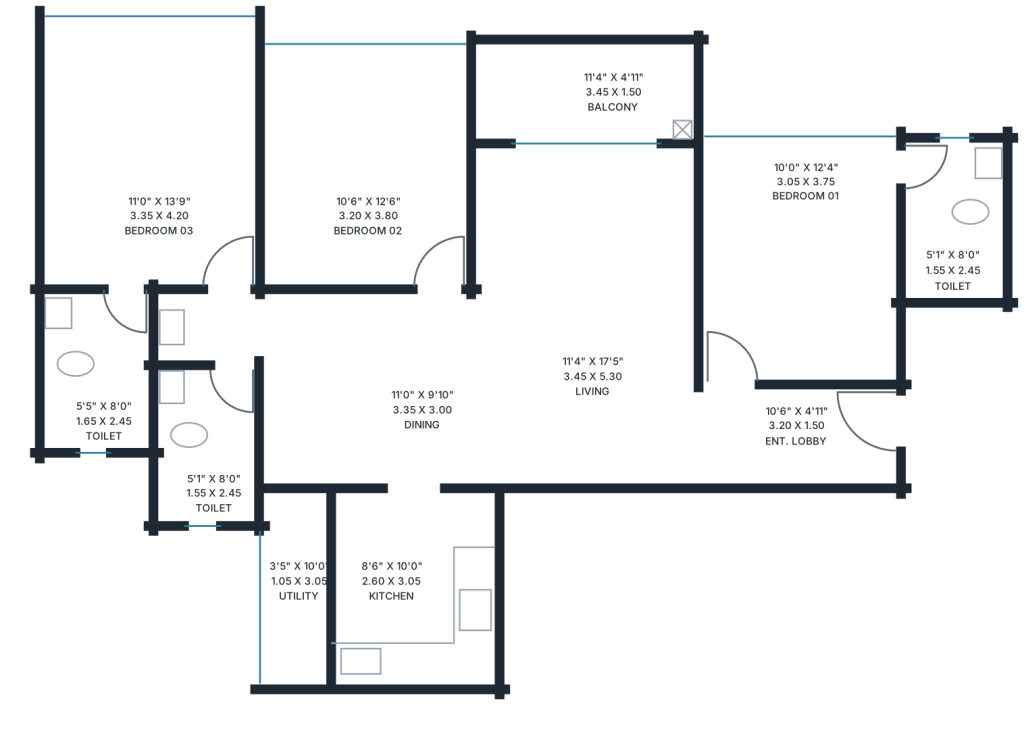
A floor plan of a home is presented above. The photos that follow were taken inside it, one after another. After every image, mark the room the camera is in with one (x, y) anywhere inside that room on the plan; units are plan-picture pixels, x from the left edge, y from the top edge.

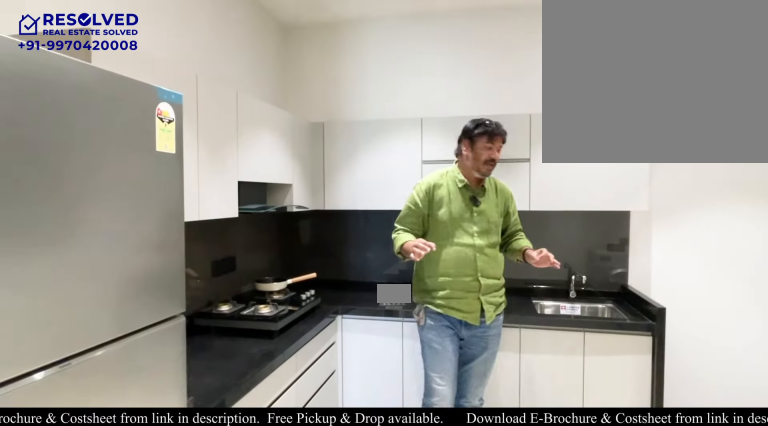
(414, 586)
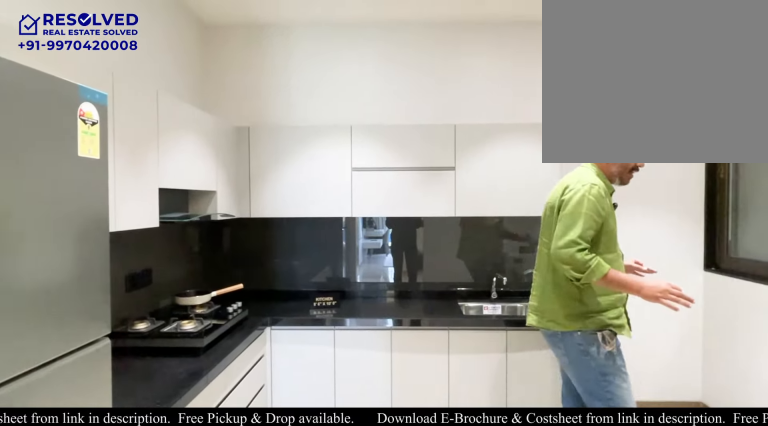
(414, 586)
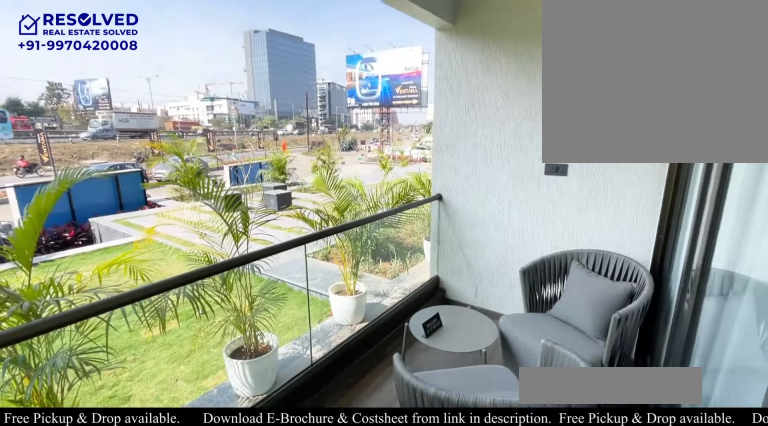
(583, 90)
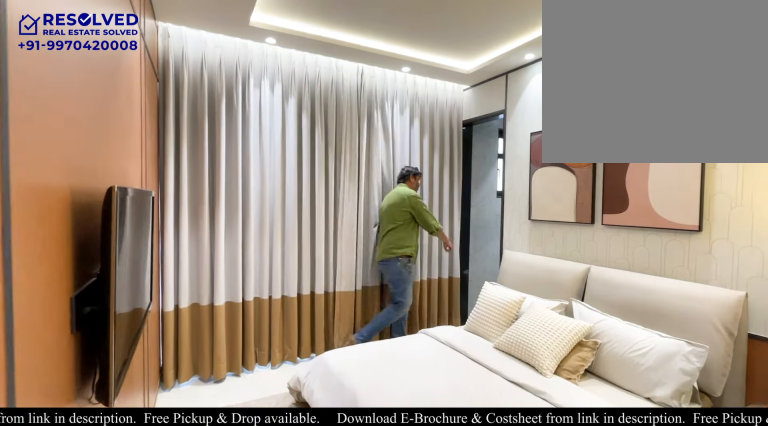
(800, 260)
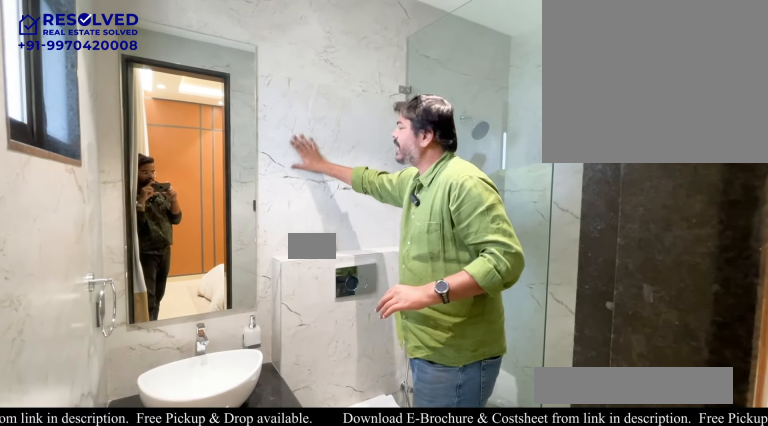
(953, 222)
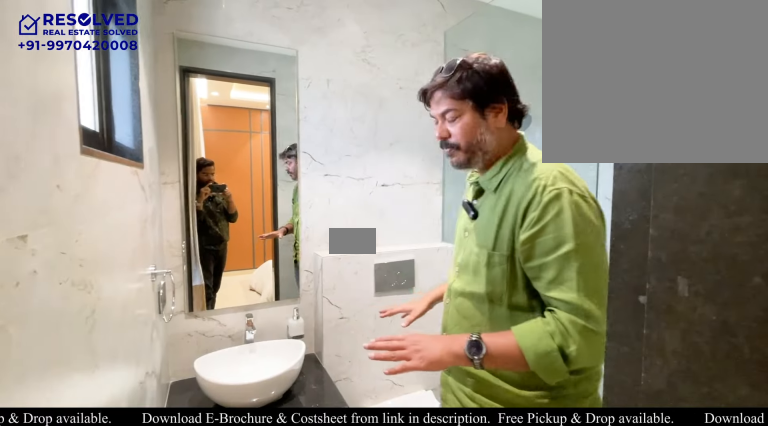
(953, 222)
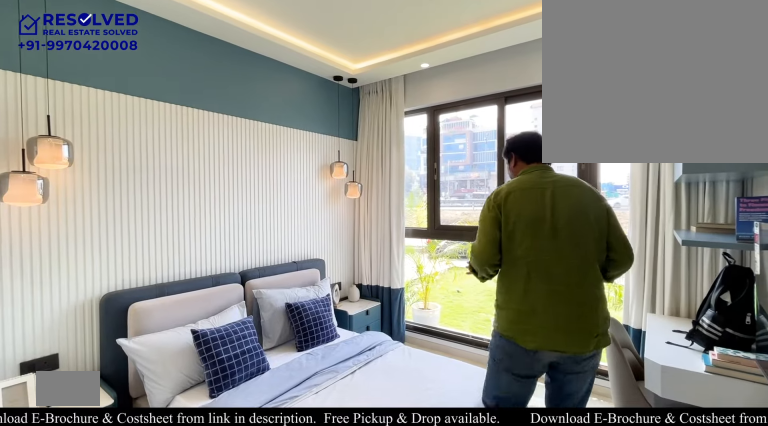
(365, 165)
